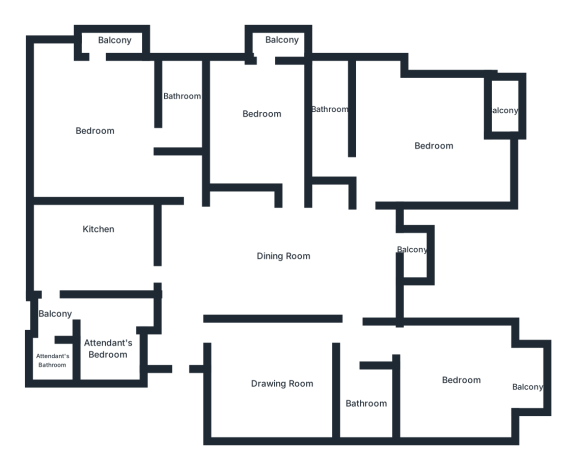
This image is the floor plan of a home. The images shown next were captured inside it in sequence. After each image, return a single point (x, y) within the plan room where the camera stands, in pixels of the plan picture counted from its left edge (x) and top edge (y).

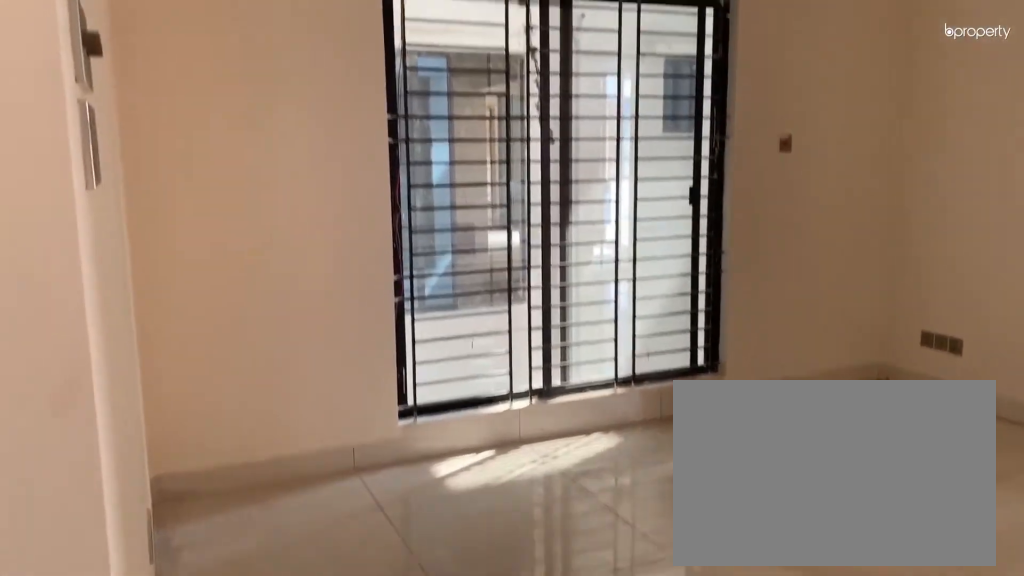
(284, 383)
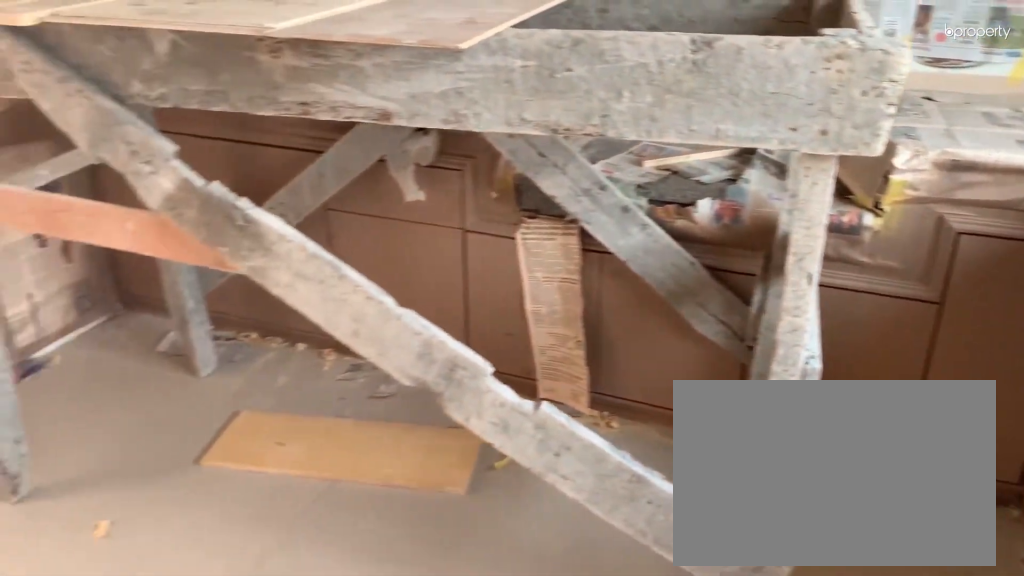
(95, 242)
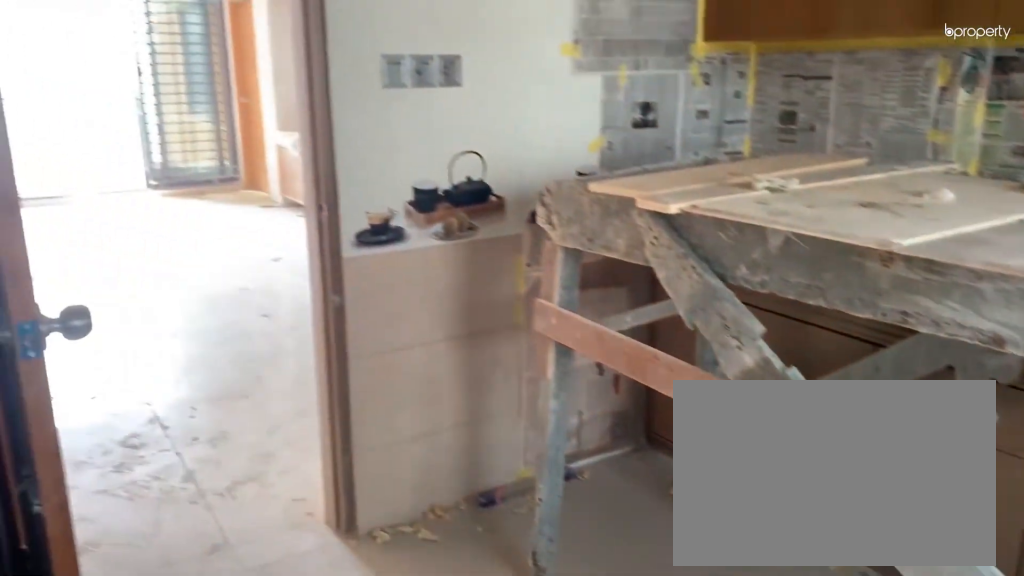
(95, 242)
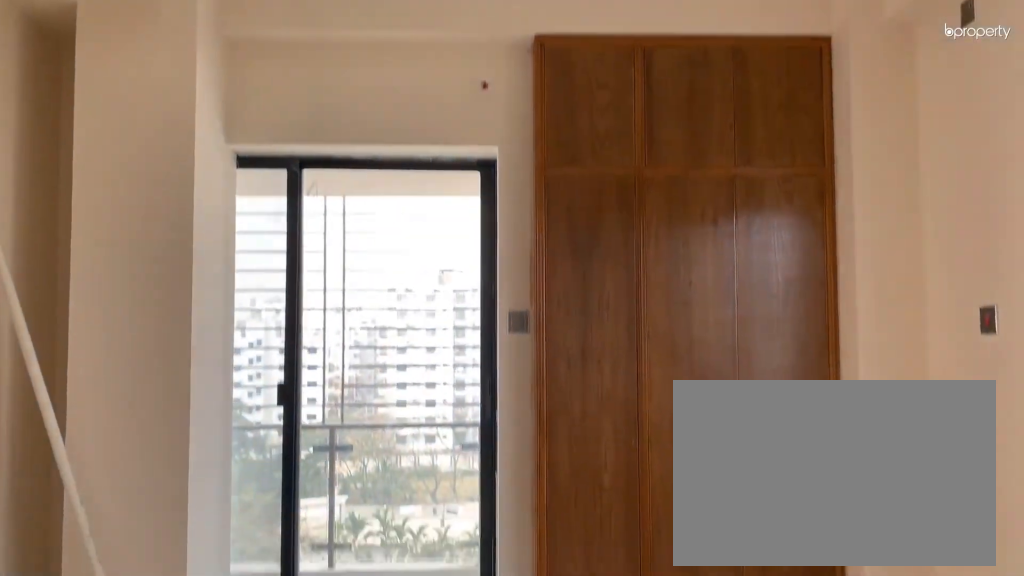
(100, 132)
